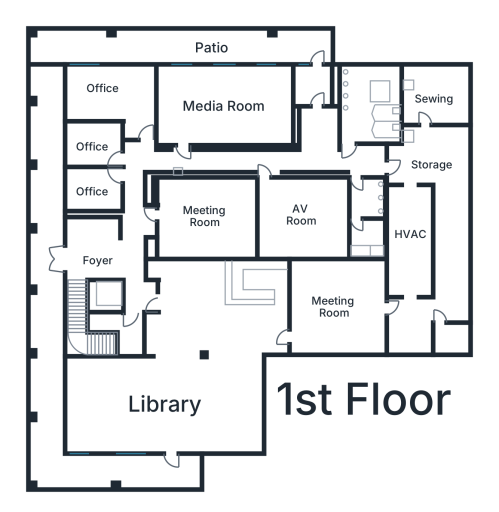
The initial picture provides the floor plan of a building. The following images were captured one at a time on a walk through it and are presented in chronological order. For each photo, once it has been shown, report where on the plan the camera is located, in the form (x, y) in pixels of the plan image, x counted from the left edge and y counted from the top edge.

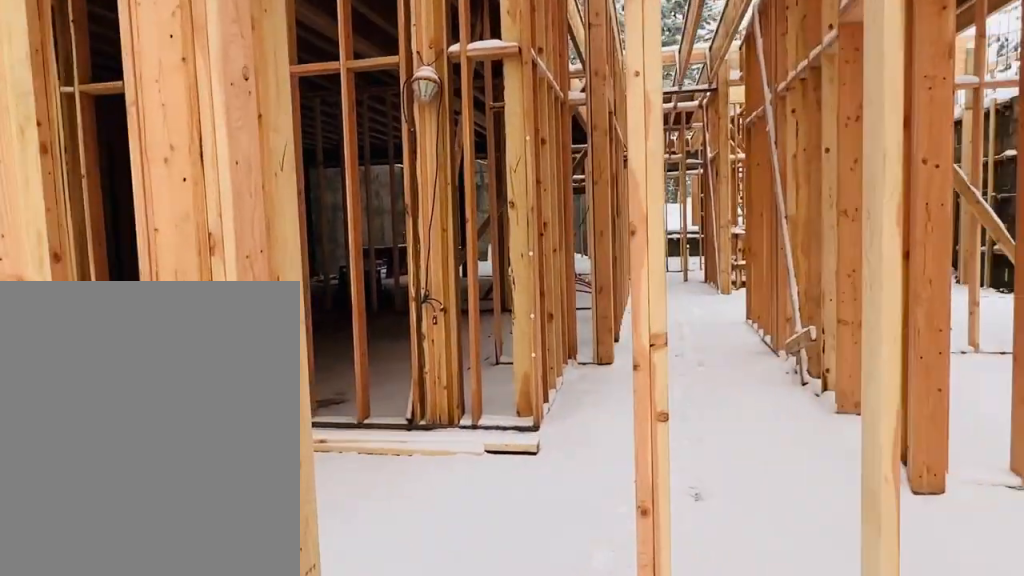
(124, 102)
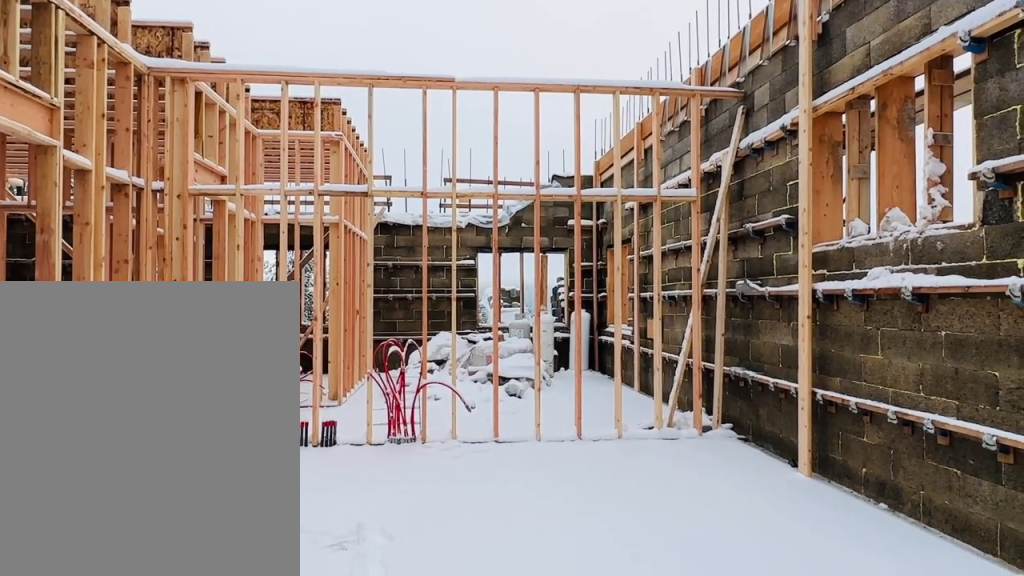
(278, 103)
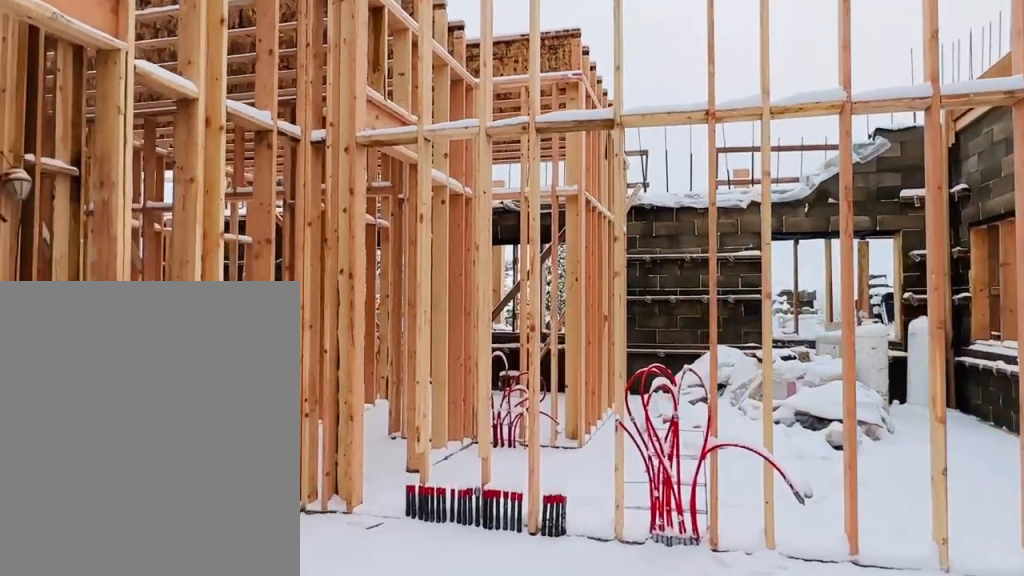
(229, 105)
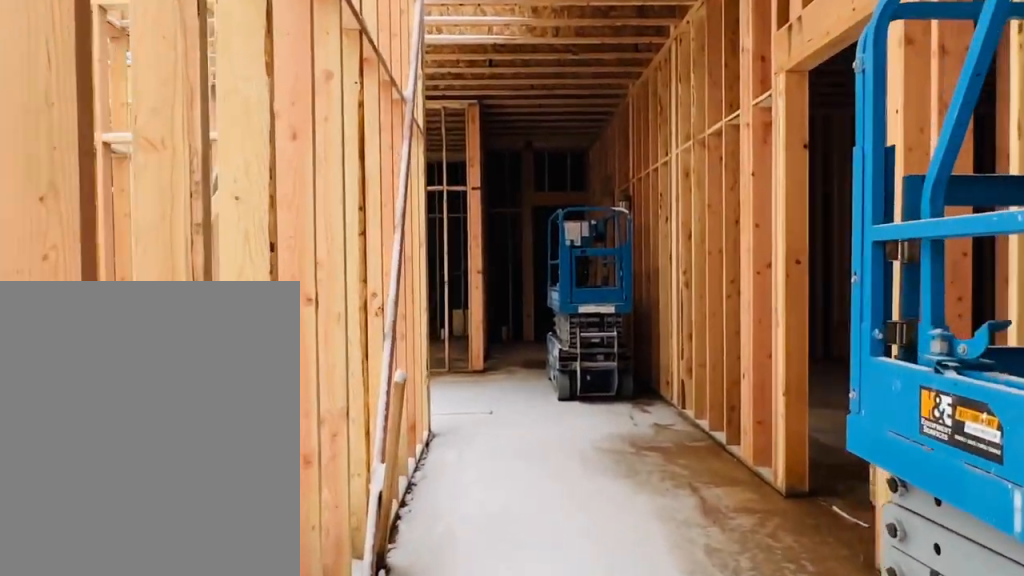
(196, 148)
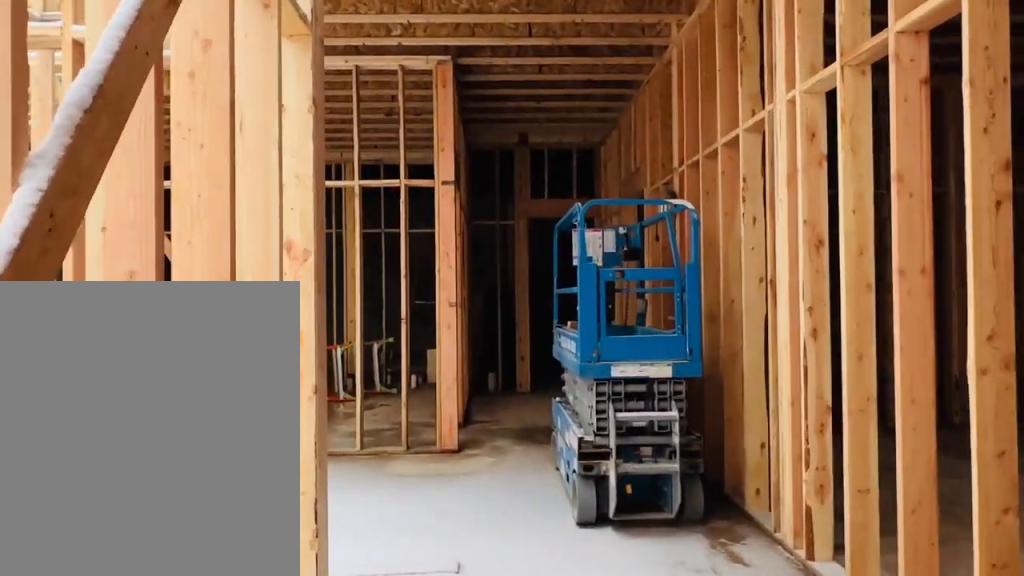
(253, 149)
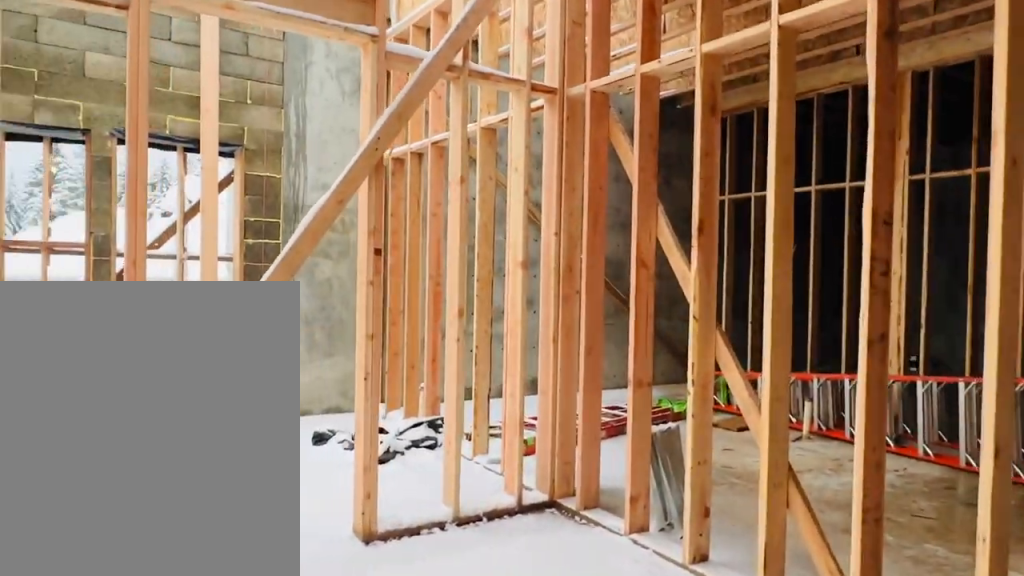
(316, 149)
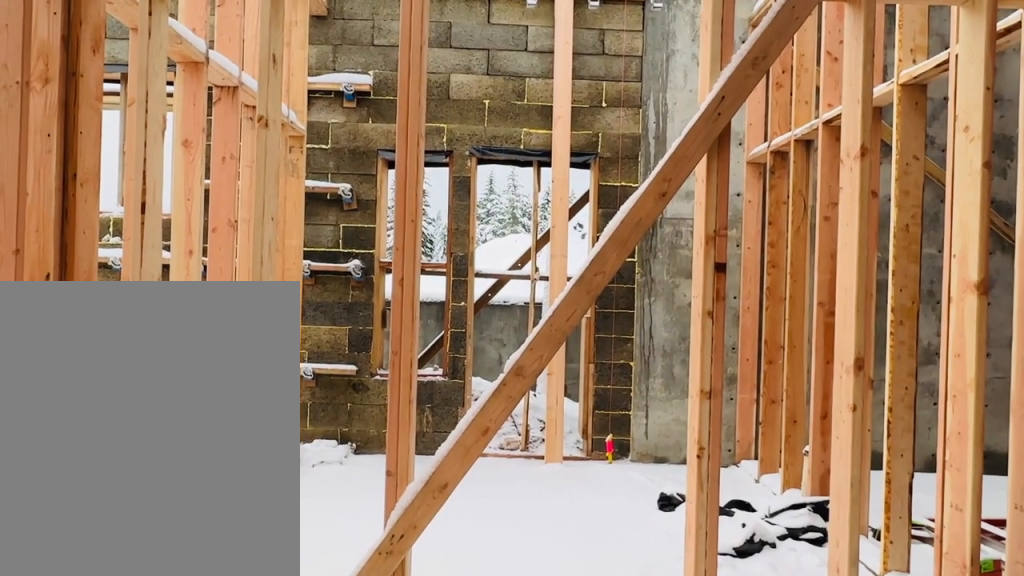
(316, 139)
